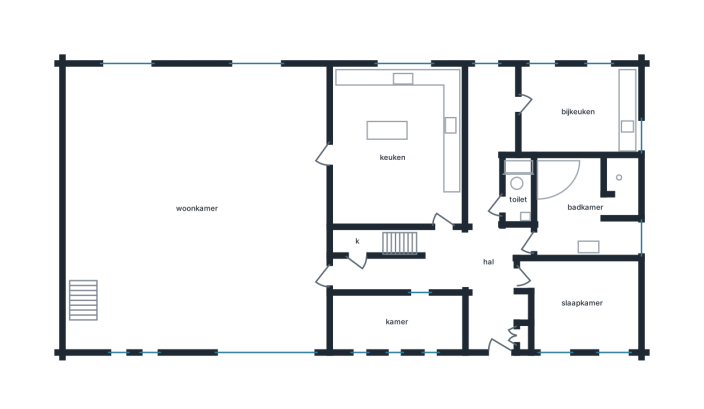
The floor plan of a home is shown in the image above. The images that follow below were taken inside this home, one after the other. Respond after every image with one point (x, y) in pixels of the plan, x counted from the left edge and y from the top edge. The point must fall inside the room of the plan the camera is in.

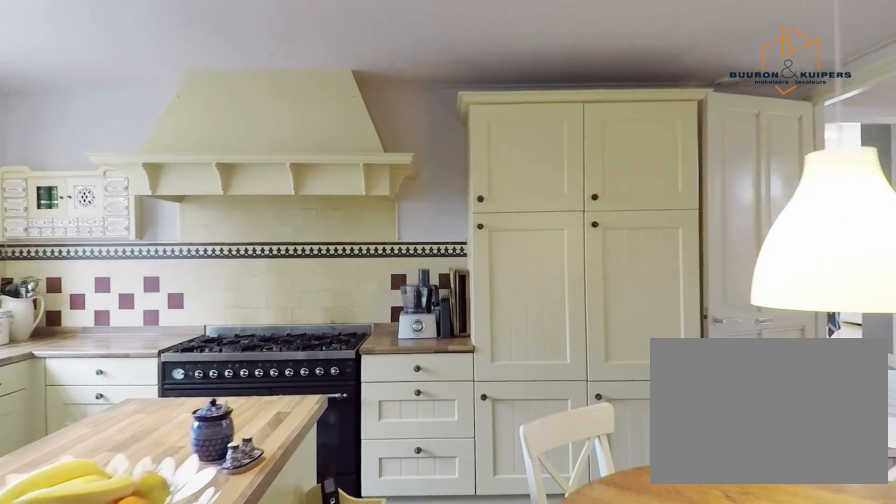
(394, 148)
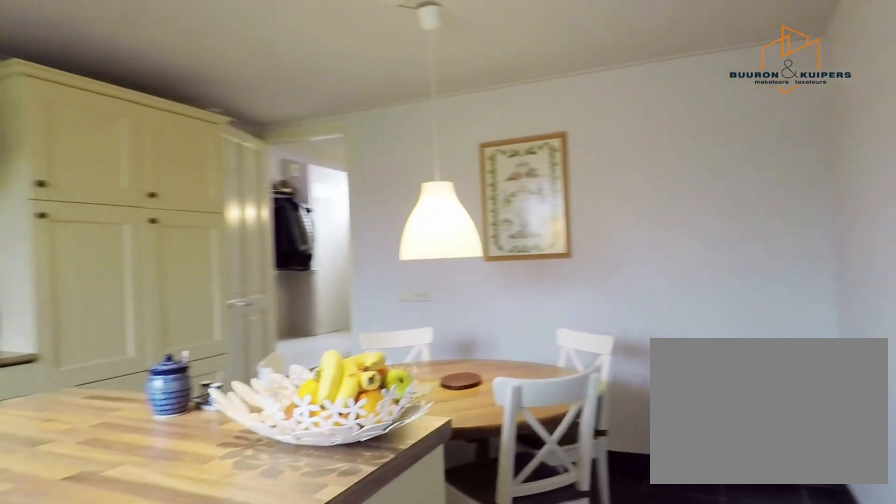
(394, 148)
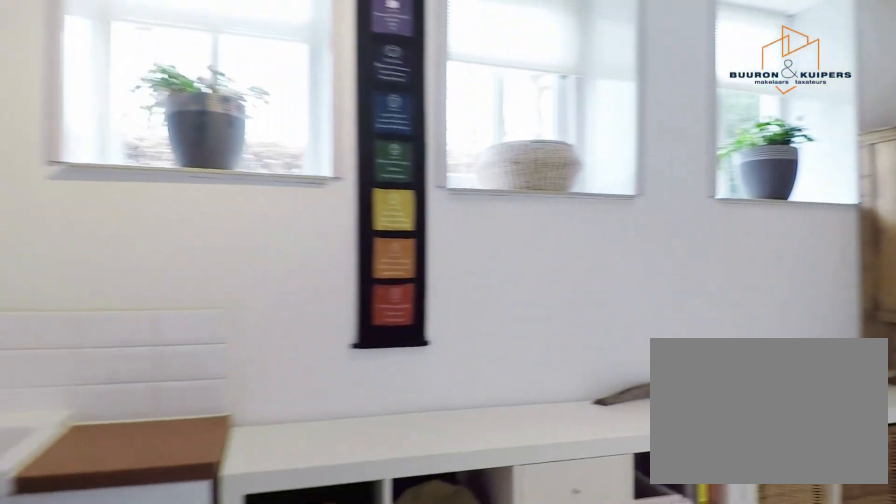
(396, 322)
